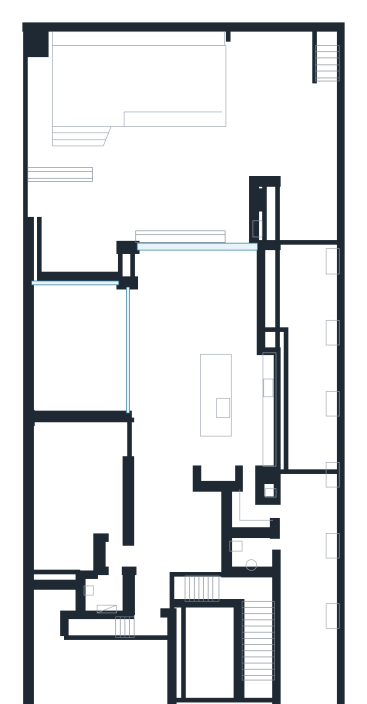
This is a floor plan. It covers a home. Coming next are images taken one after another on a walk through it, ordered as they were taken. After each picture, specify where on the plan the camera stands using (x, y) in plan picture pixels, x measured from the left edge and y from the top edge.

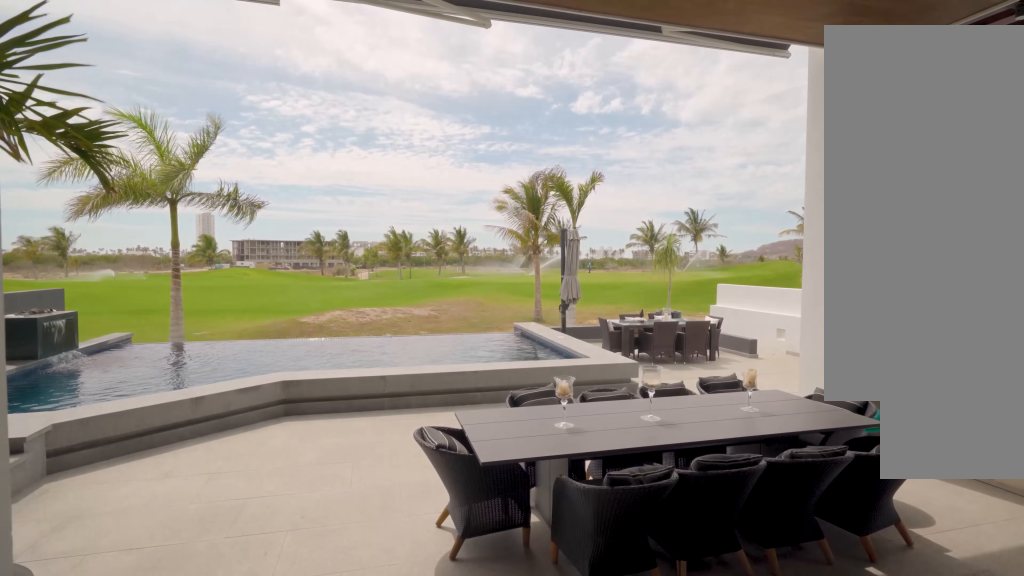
(161, 242)
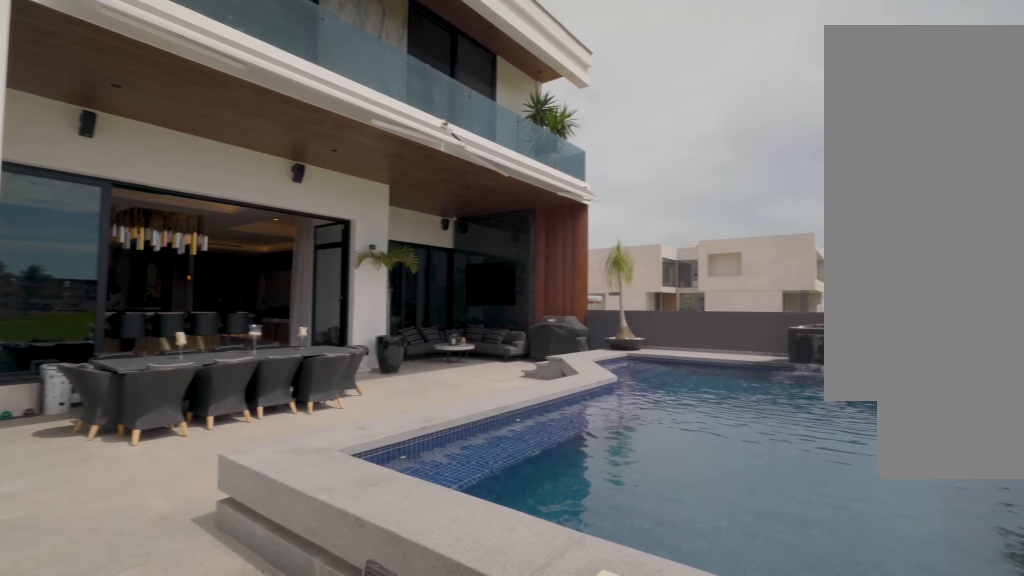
(253, 89)
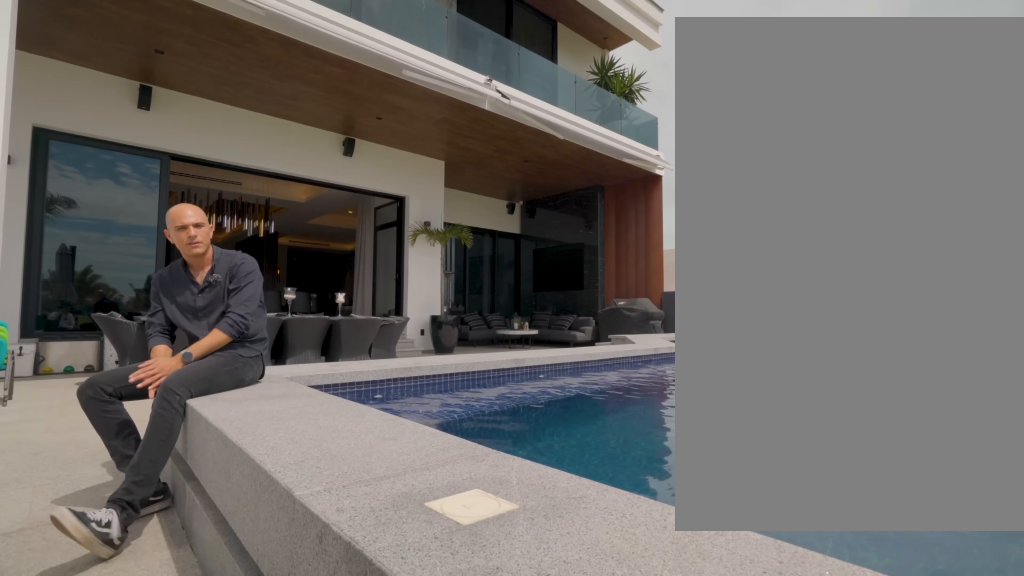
(253, 89)
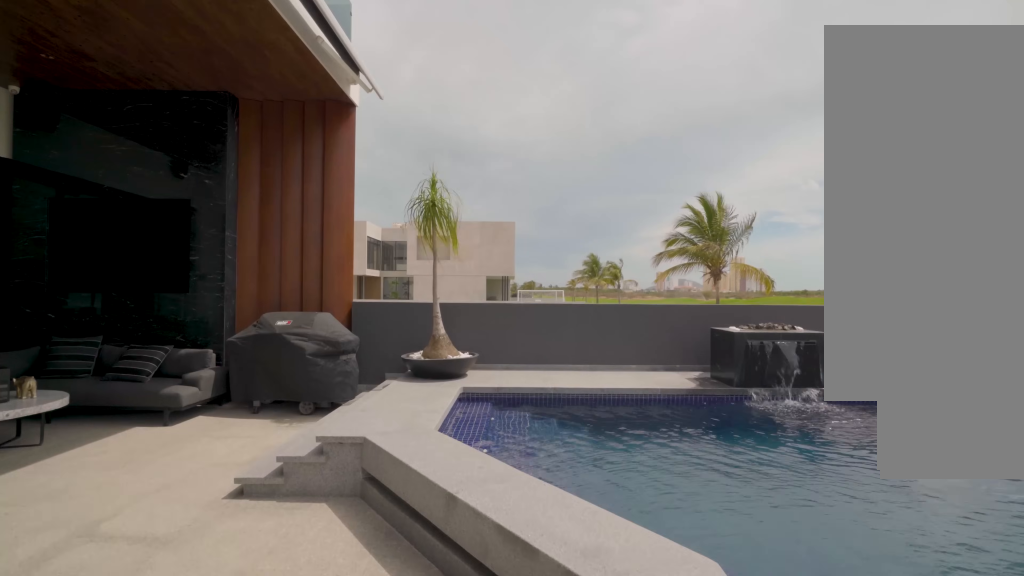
(140, 153)
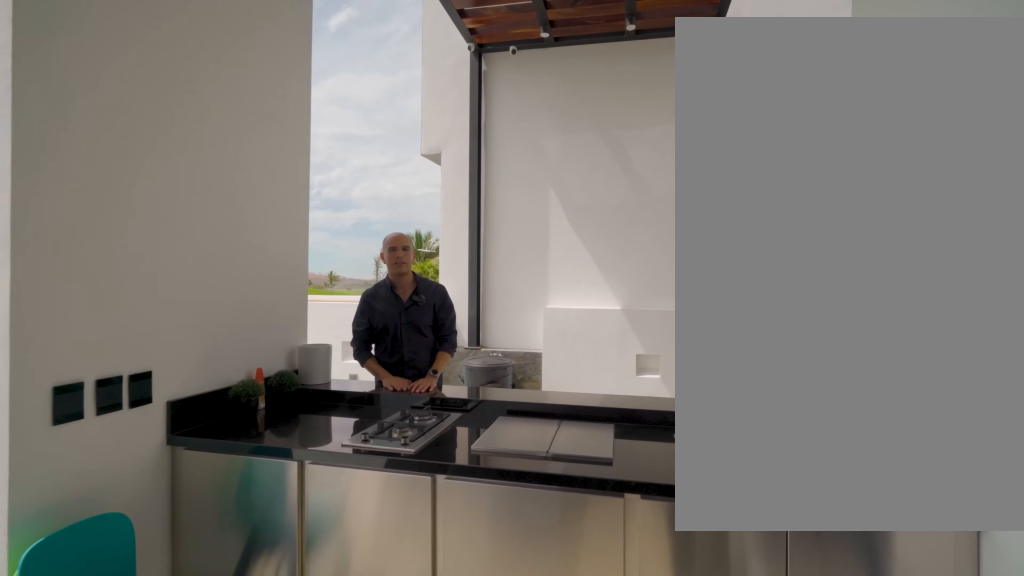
(230, 217)
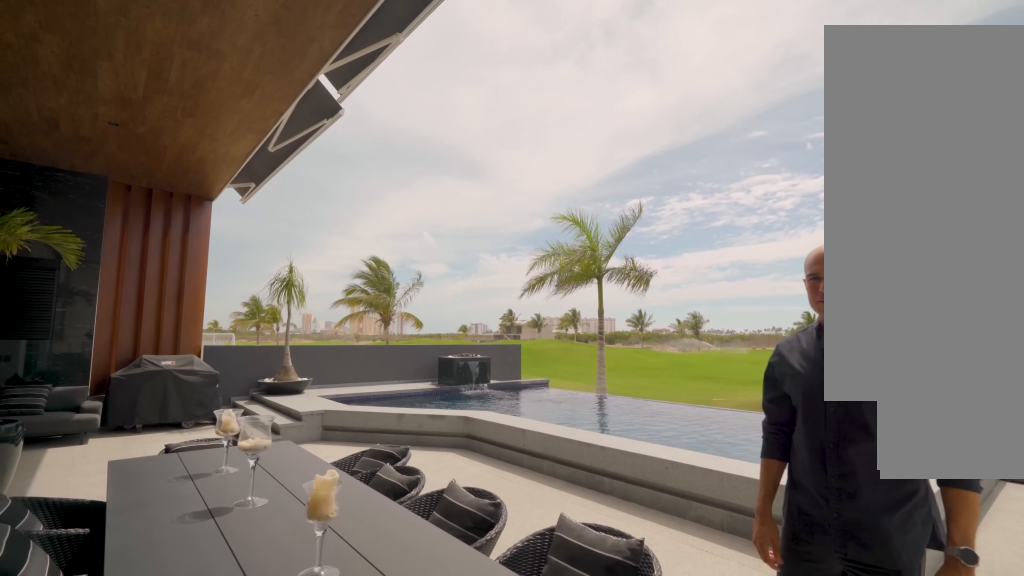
(230, 217)
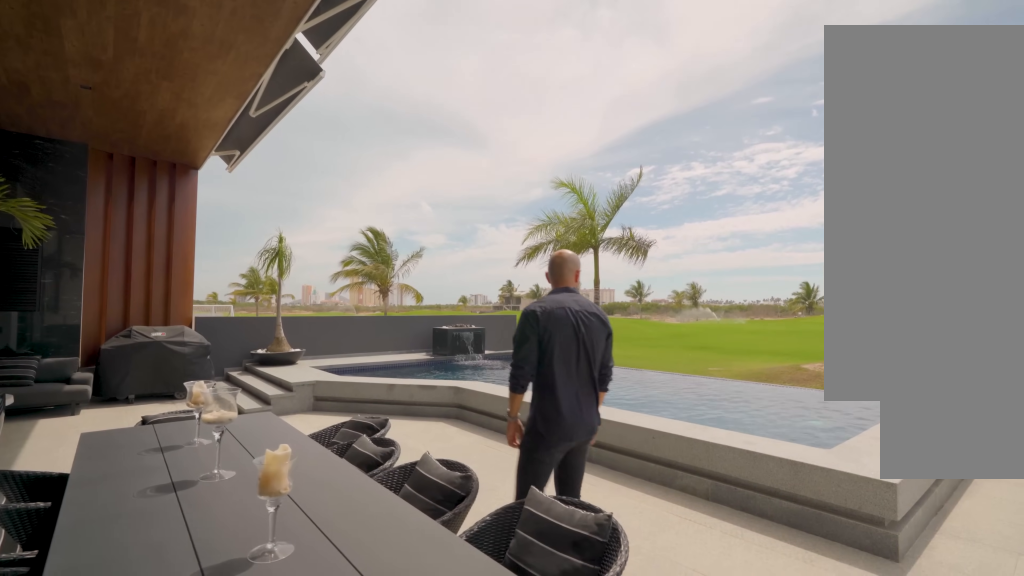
(232, 214)
